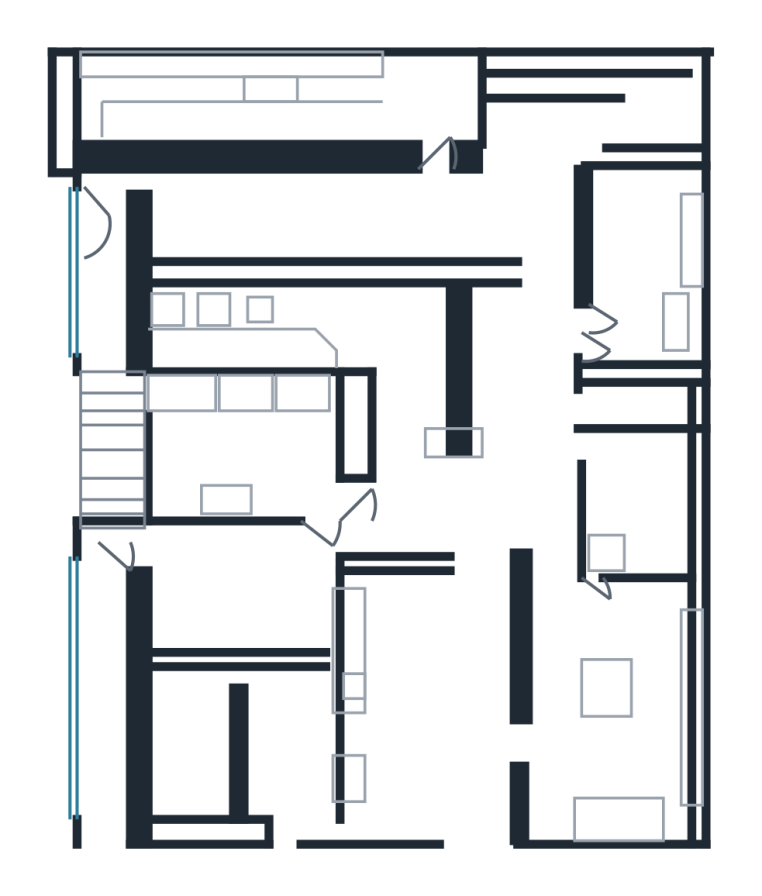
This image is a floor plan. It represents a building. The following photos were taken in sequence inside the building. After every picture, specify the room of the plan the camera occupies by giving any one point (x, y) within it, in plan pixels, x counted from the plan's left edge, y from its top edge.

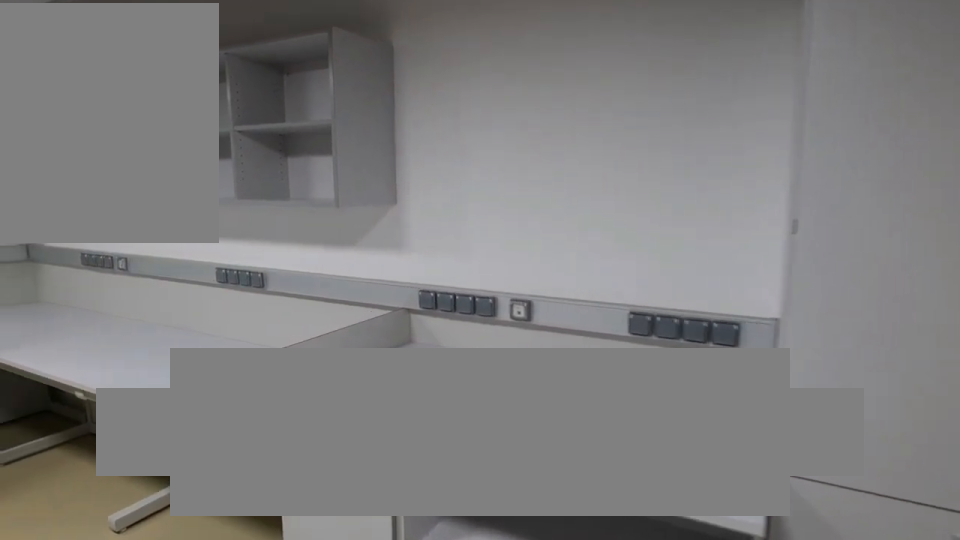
(648, 266)
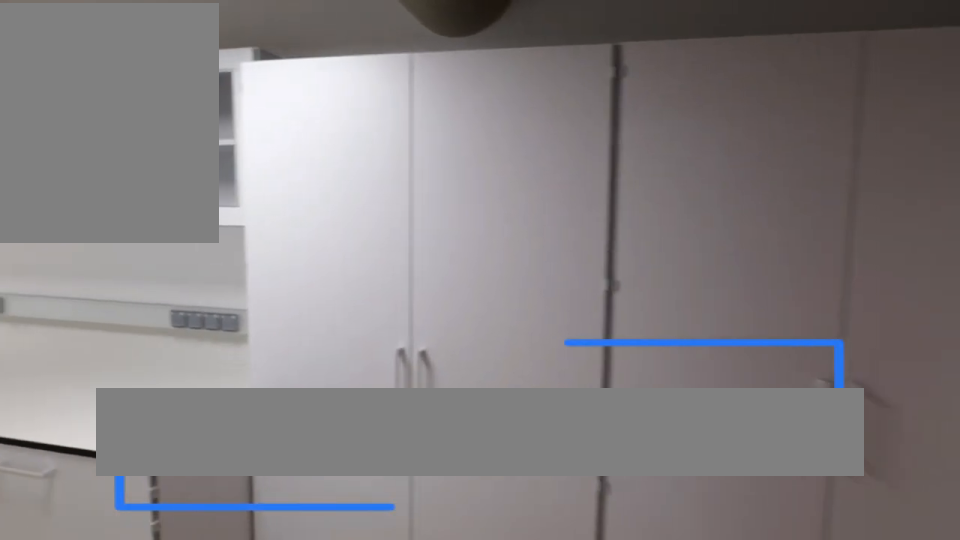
(272, 95)
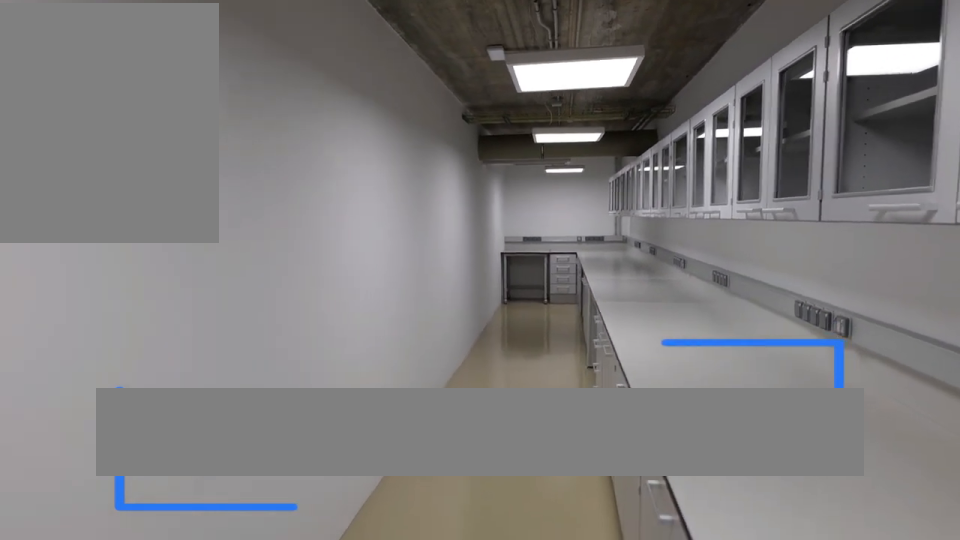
(272, 95)
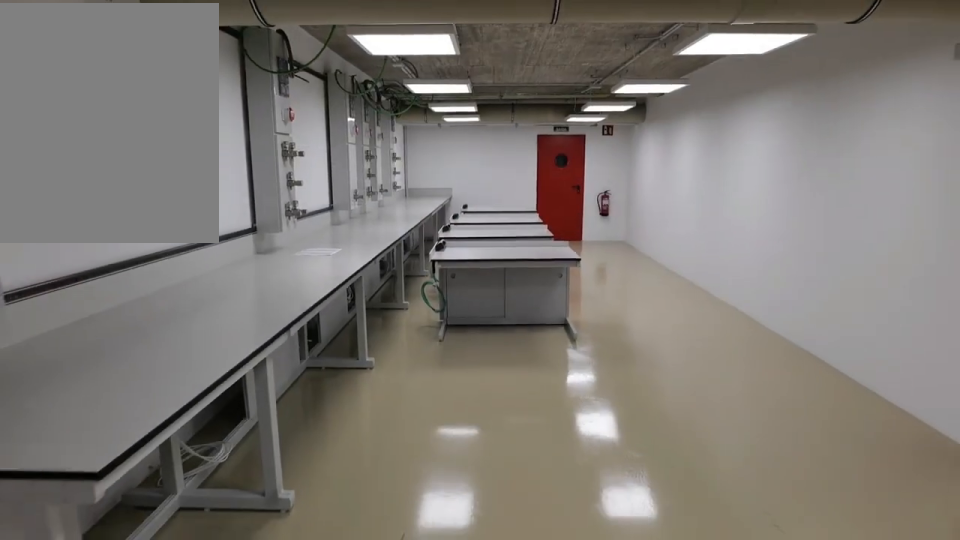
(379, 253)
